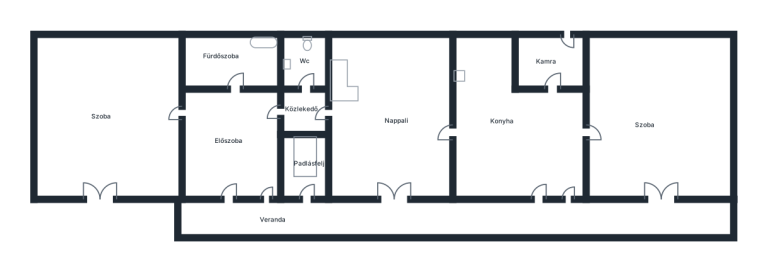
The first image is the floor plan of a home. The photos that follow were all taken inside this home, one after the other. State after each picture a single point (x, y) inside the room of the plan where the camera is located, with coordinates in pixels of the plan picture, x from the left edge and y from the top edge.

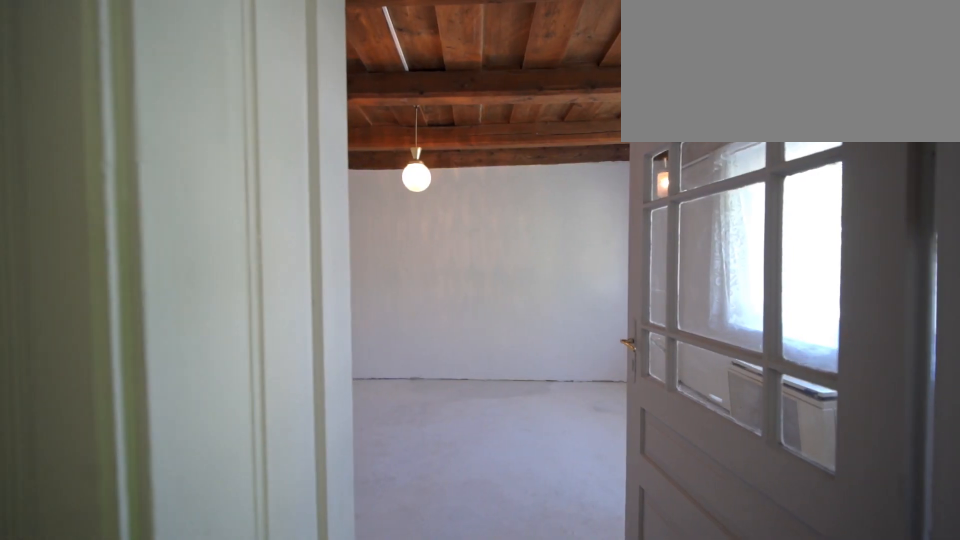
(664, 119)
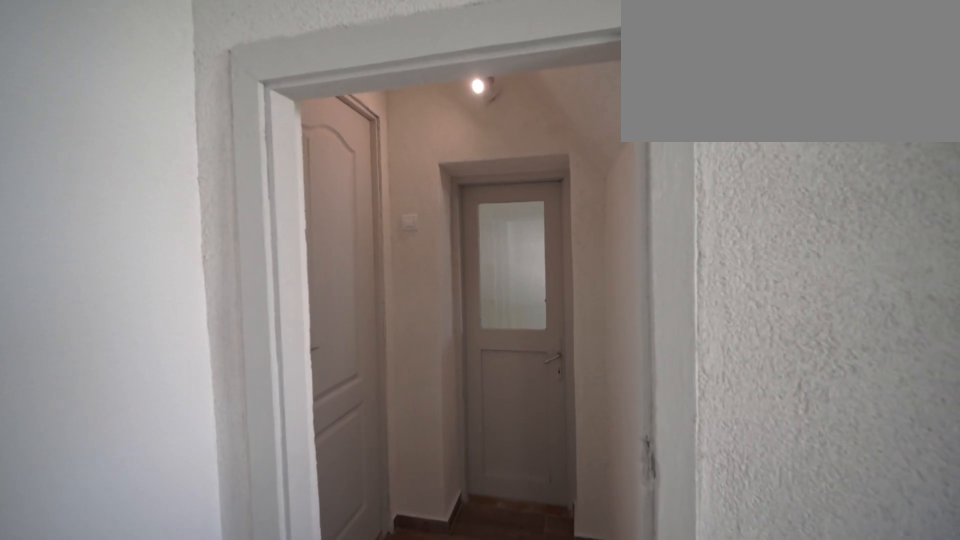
(307, 107)
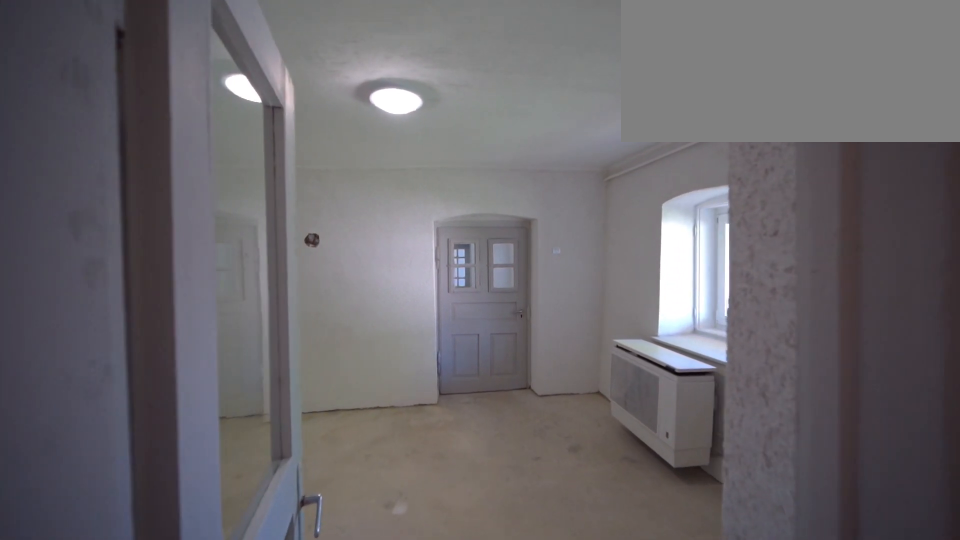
(385, 121)
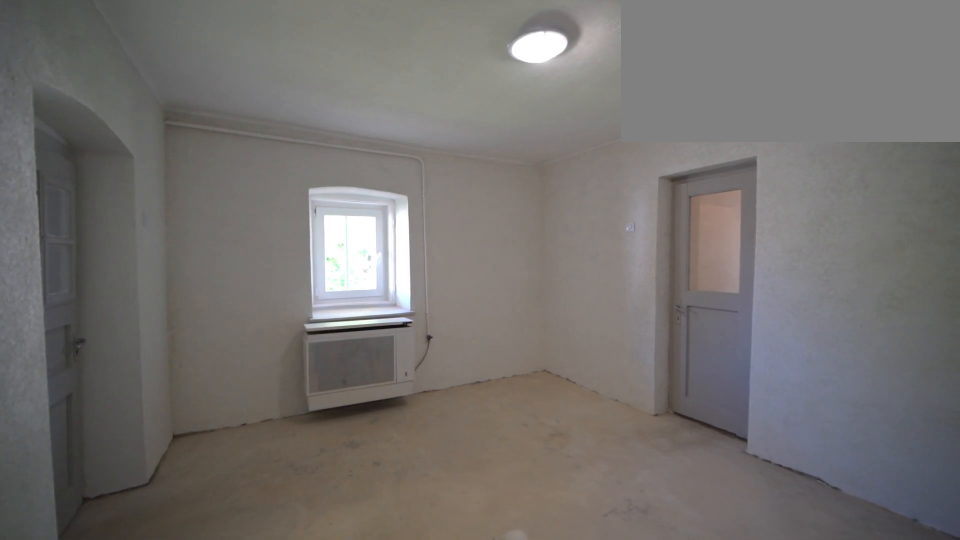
(385, 121)
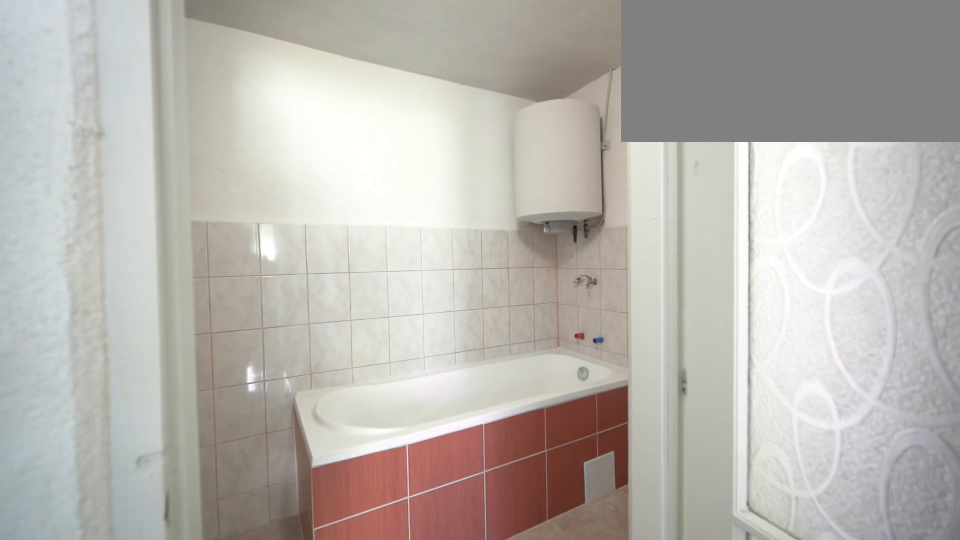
(232, 61)
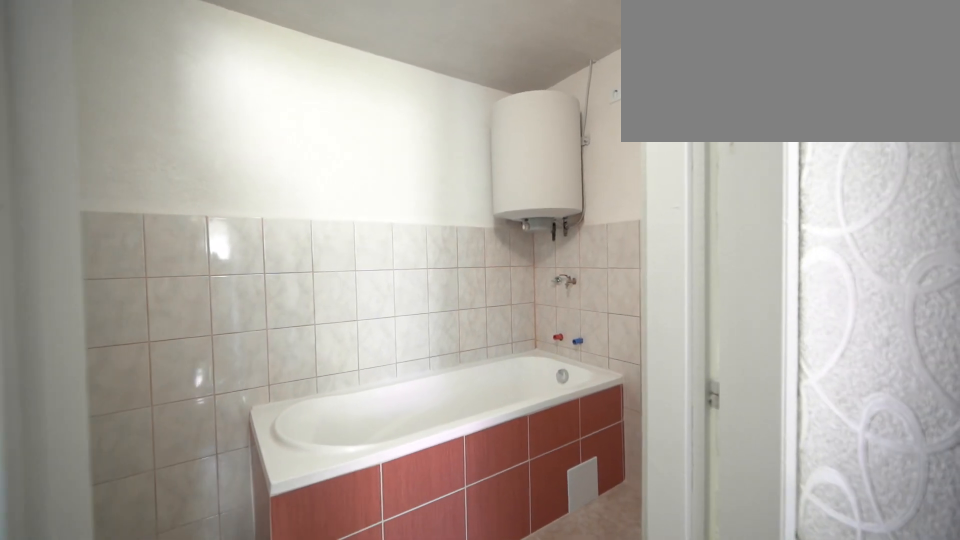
(232, 61)
